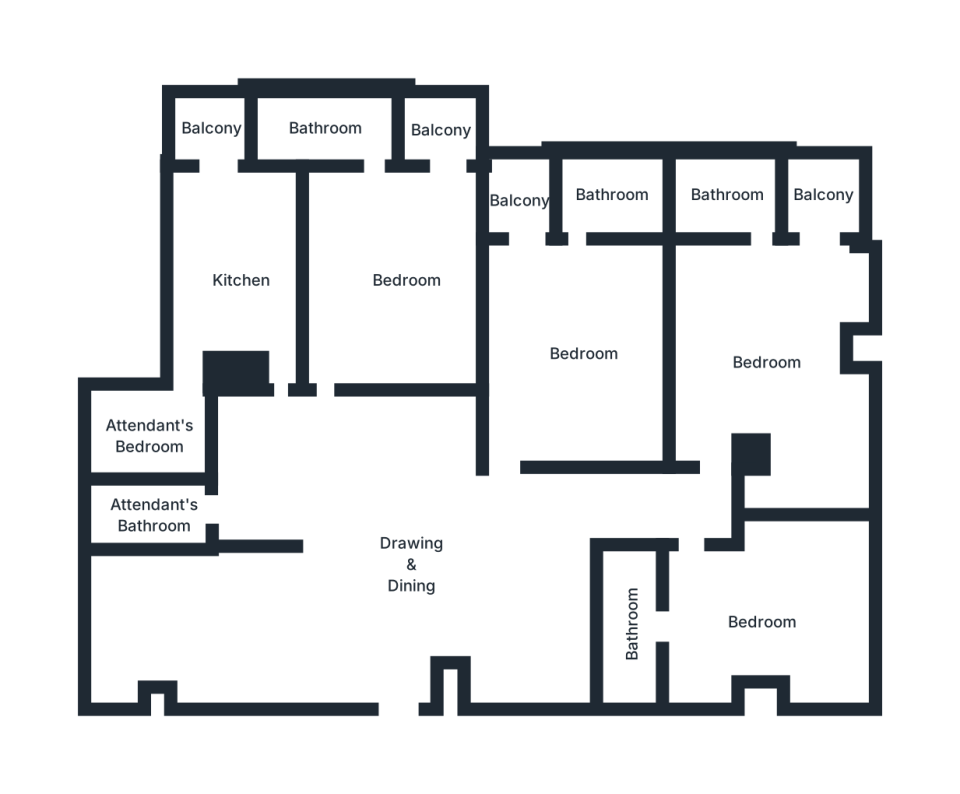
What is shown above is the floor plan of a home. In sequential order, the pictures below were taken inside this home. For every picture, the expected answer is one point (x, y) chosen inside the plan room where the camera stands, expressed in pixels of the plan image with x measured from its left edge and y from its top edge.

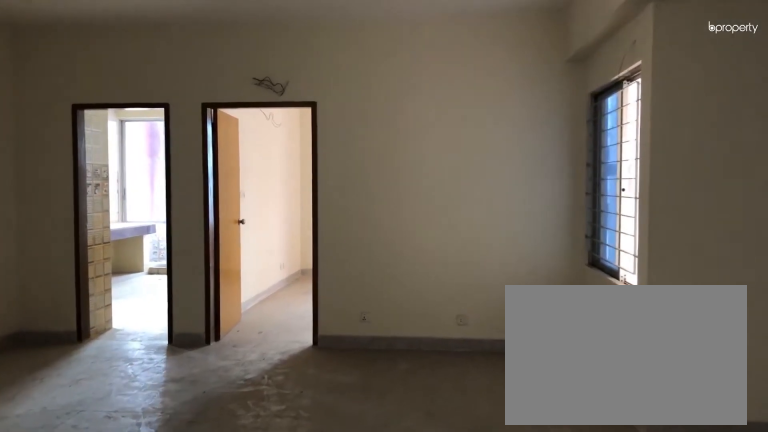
(412, 550)
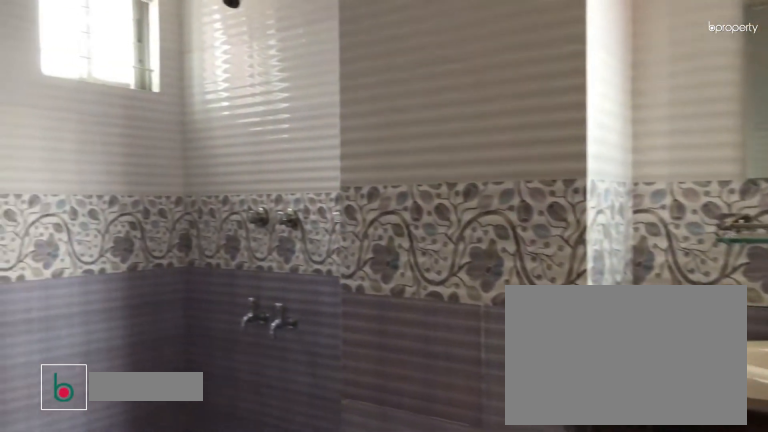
(321, 127)
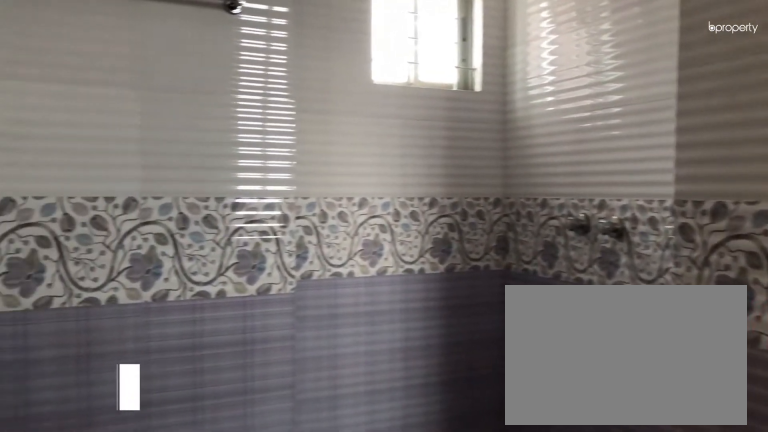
(321, 127)
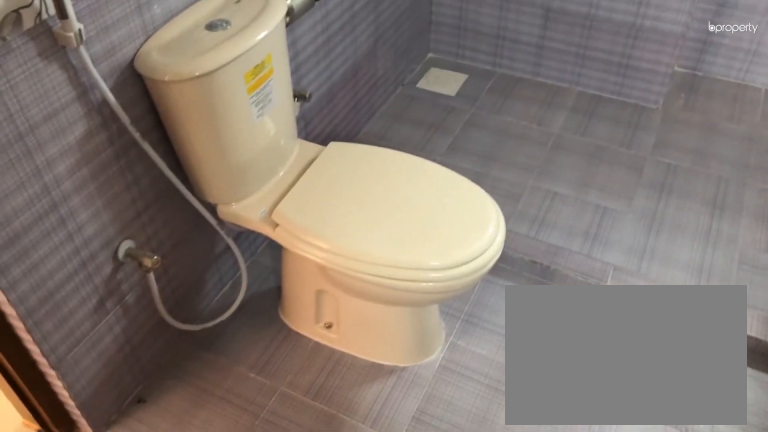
(321, 127)
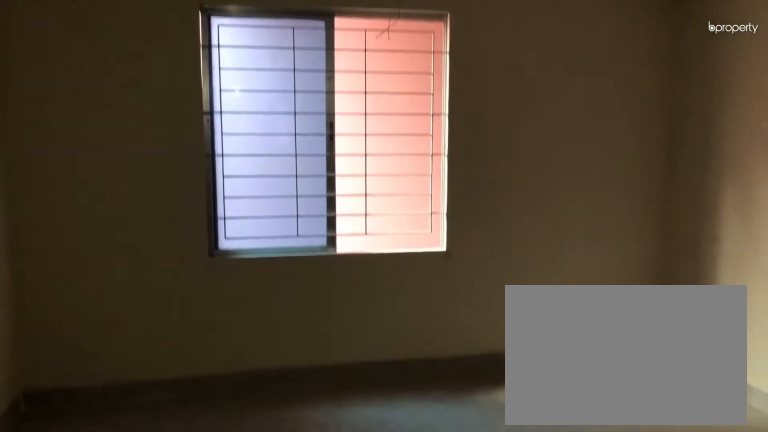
(760, 625)
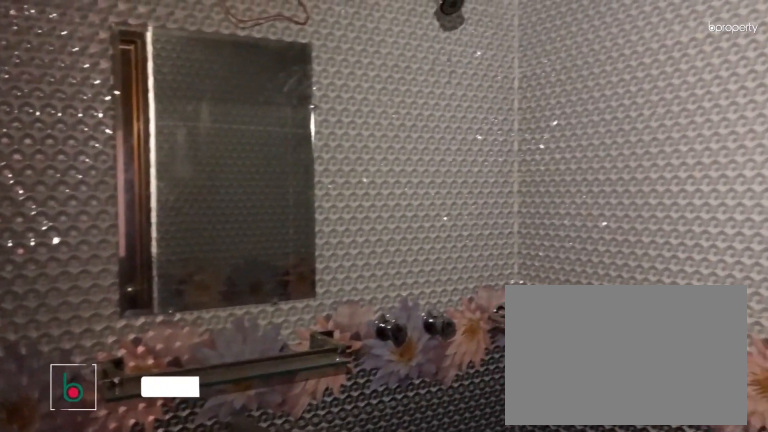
(632, 624)
